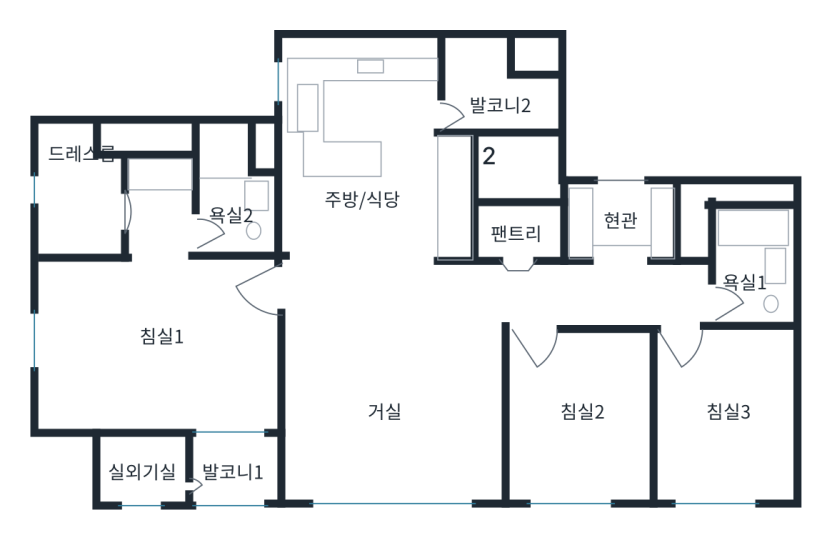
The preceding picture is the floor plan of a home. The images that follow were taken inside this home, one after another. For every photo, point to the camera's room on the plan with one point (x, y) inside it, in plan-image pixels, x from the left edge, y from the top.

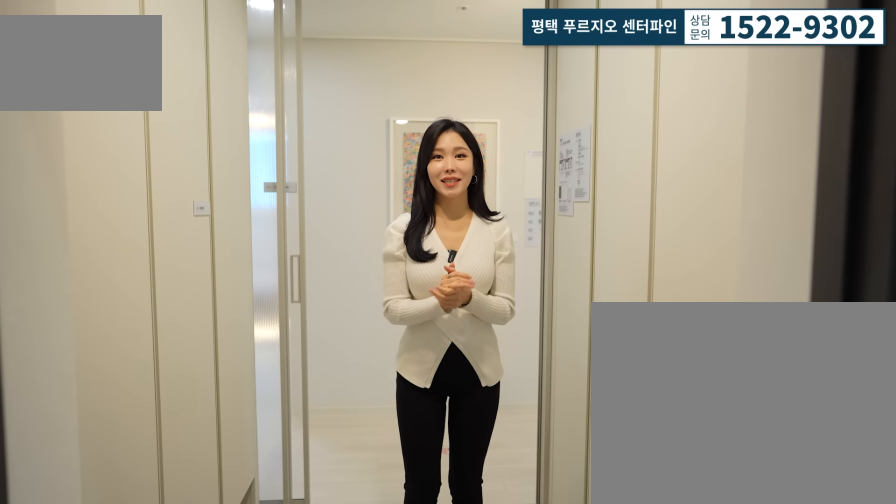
(625, 213)
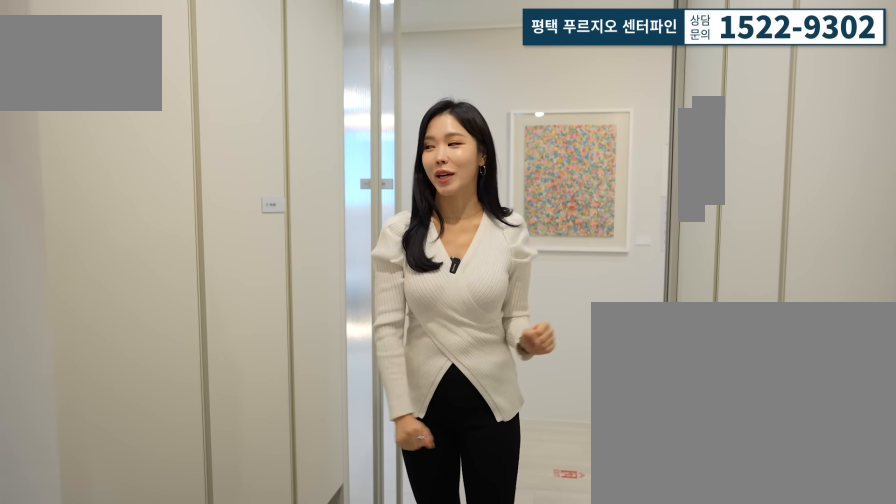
(624, 224)
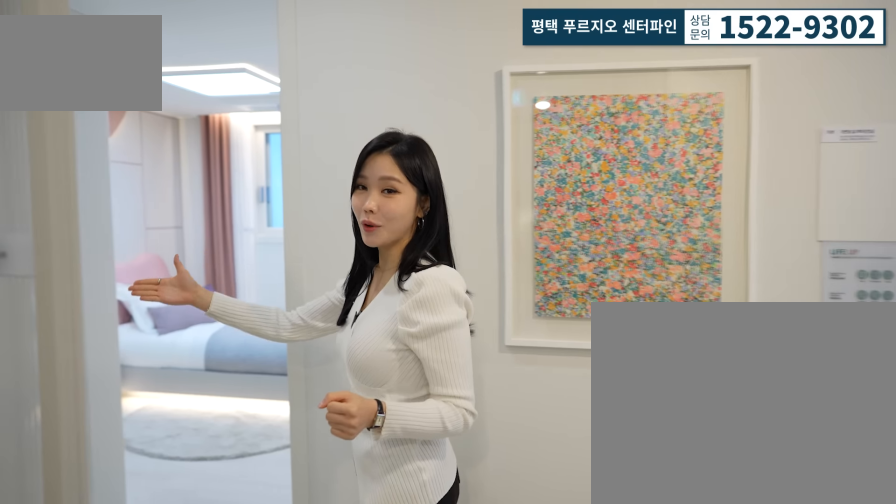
(624, 224)
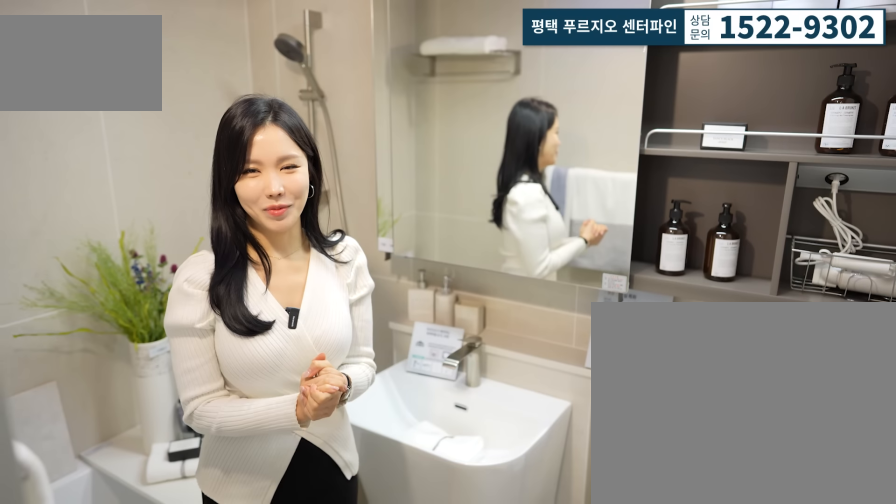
(743, 277)
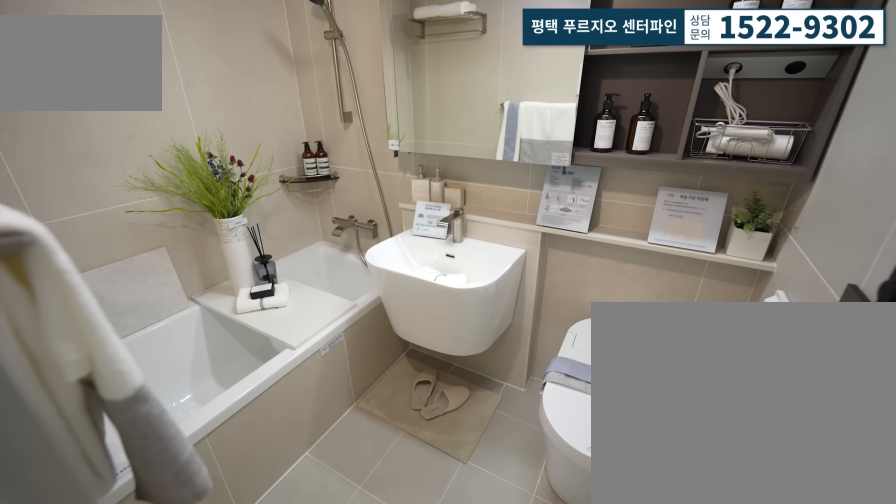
(770, 300)
